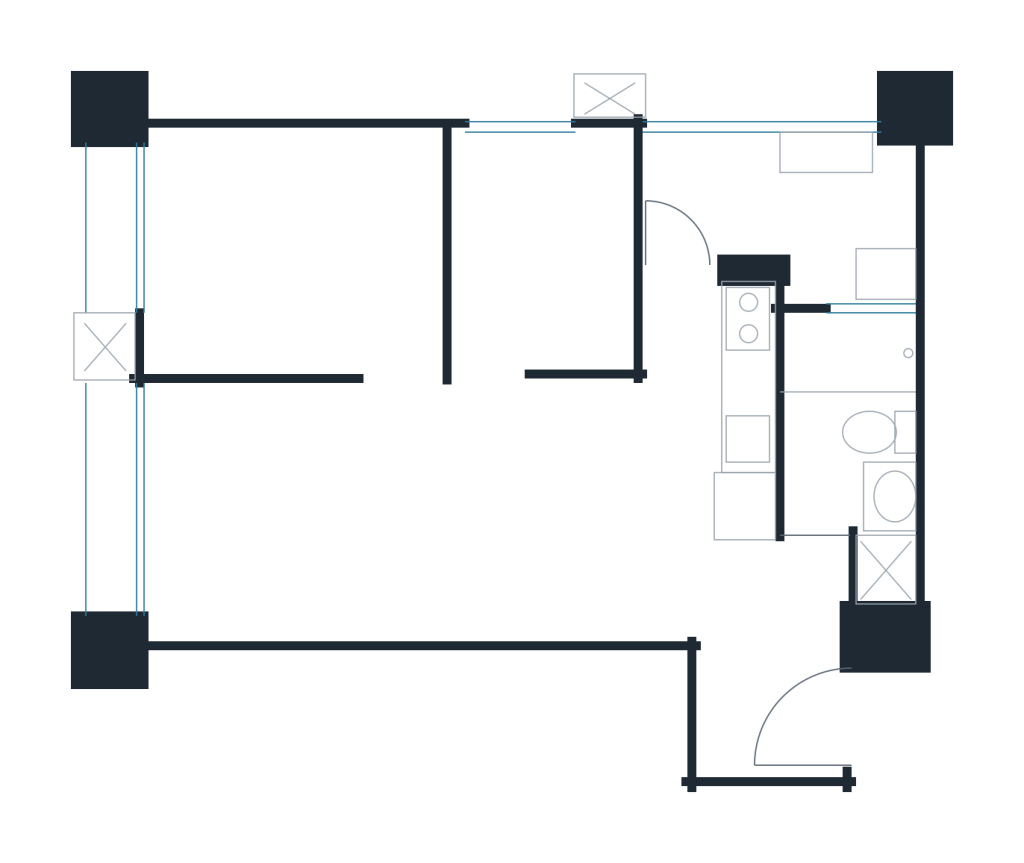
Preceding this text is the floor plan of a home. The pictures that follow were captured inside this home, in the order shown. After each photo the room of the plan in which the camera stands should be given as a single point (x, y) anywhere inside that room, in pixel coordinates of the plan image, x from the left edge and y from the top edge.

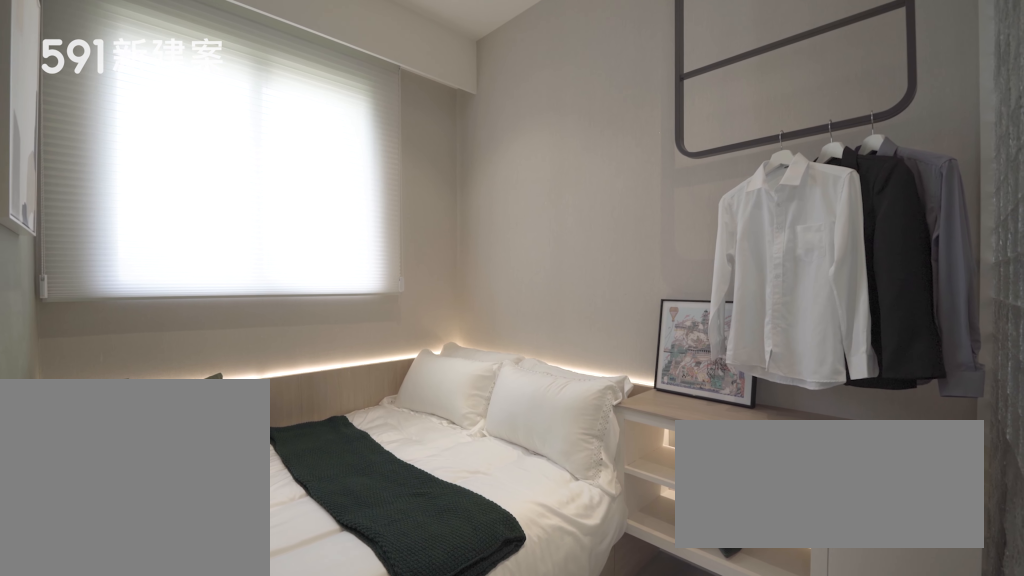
(540, 248)
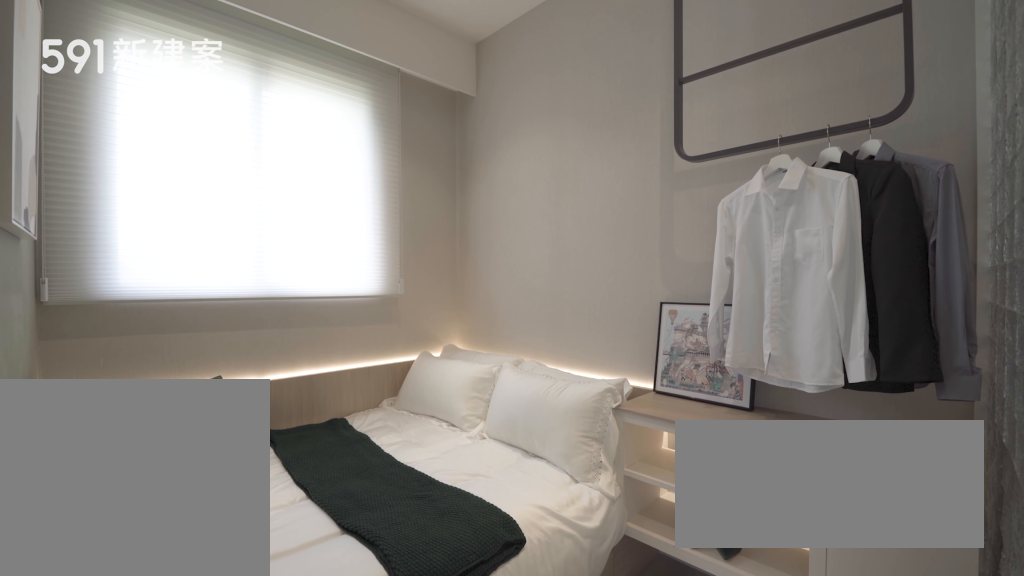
(540, 248)
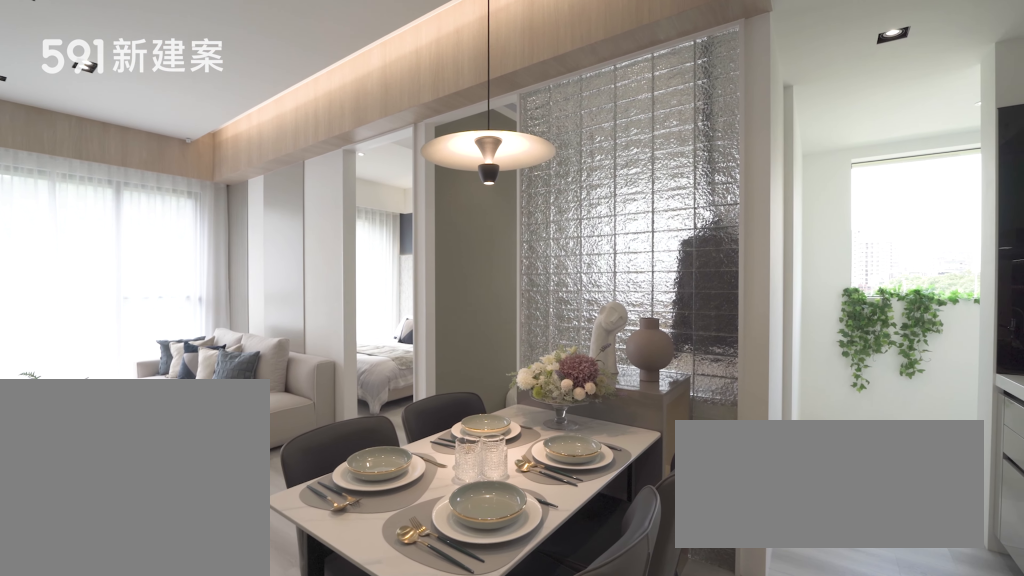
(547, 508)
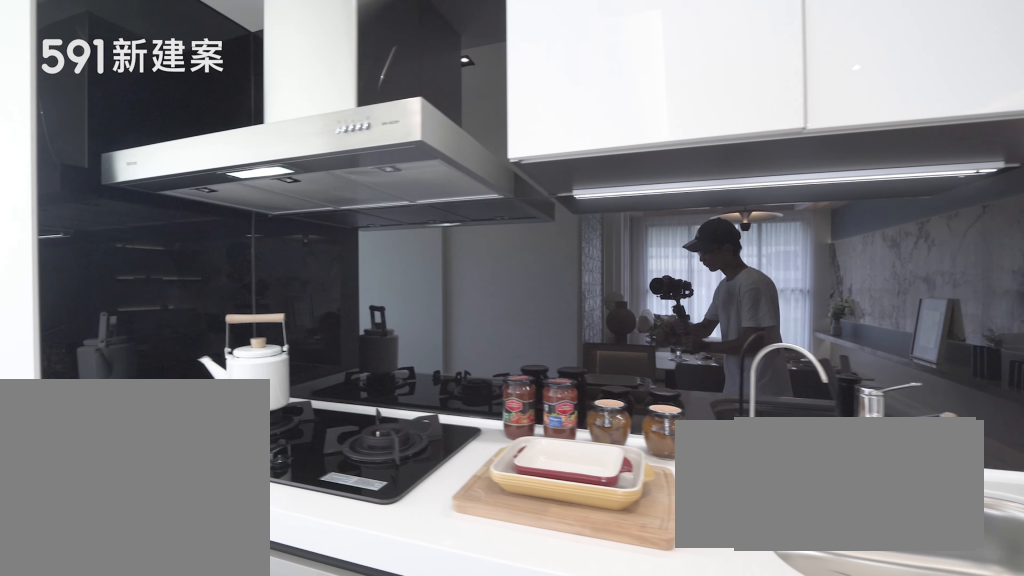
(708, 412)
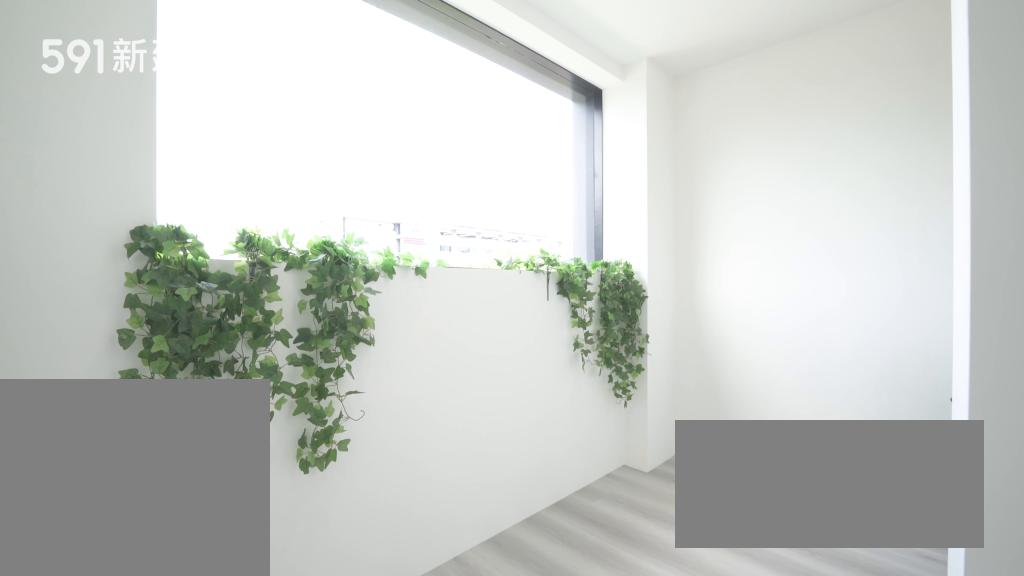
(789, 210)
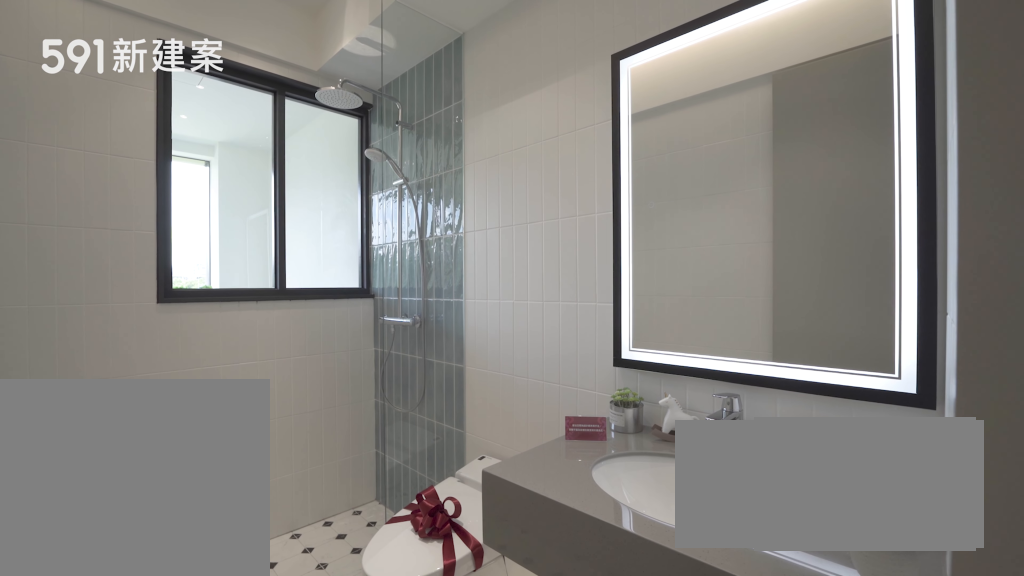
(849, 416)
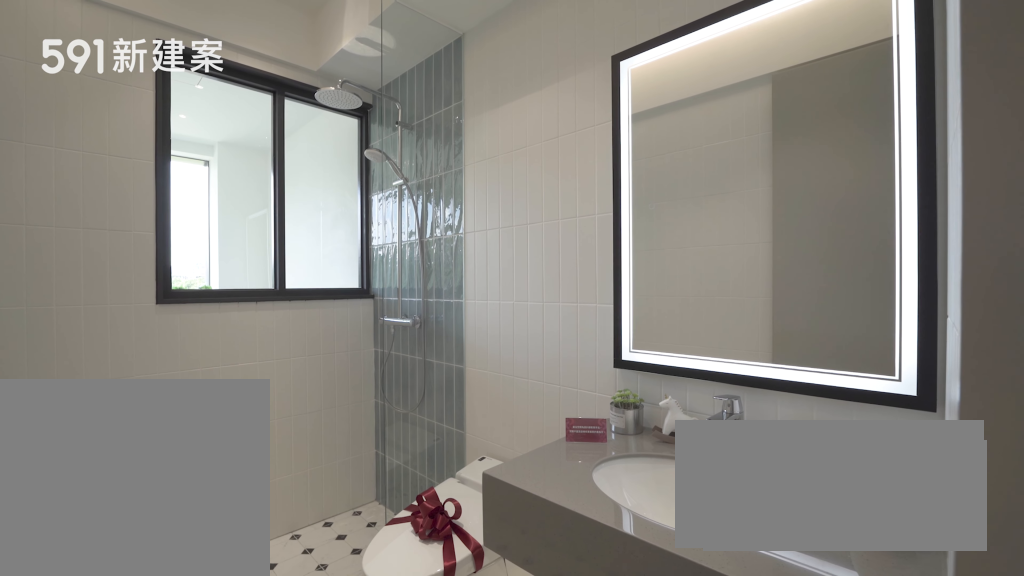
(849, 416)
